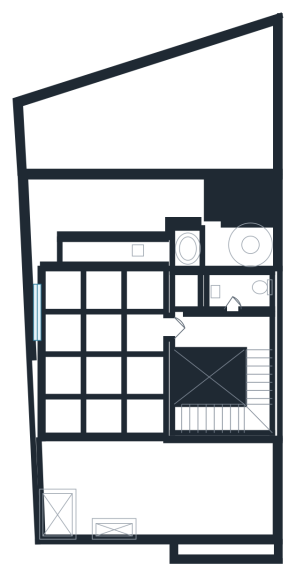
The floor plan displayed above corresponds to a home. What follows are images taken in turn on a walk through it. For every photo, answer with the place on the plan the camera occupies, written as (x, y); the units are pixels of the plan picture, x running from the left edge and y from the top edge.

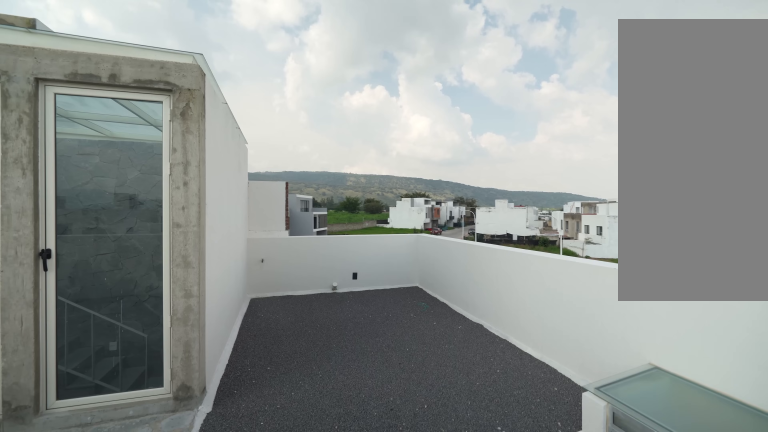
(47, 441)
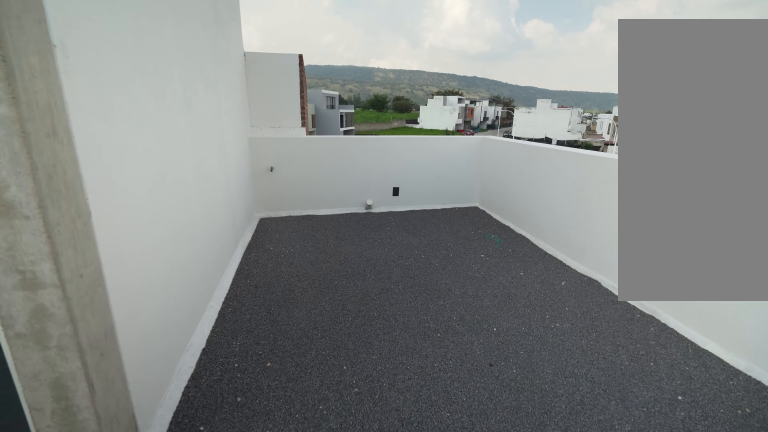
(91, 453)
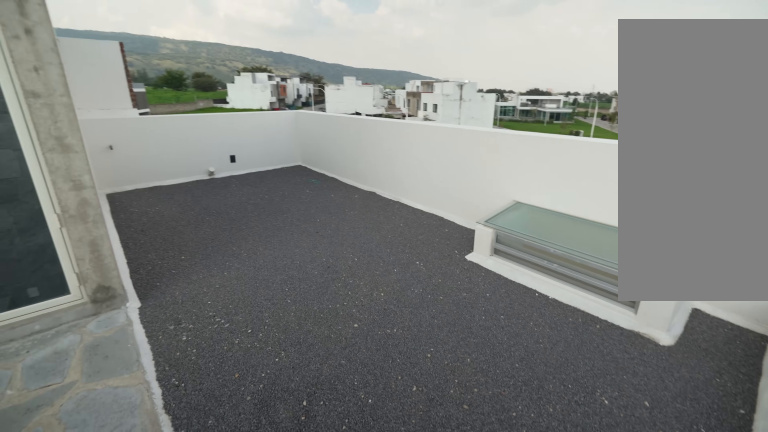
(66, 428)
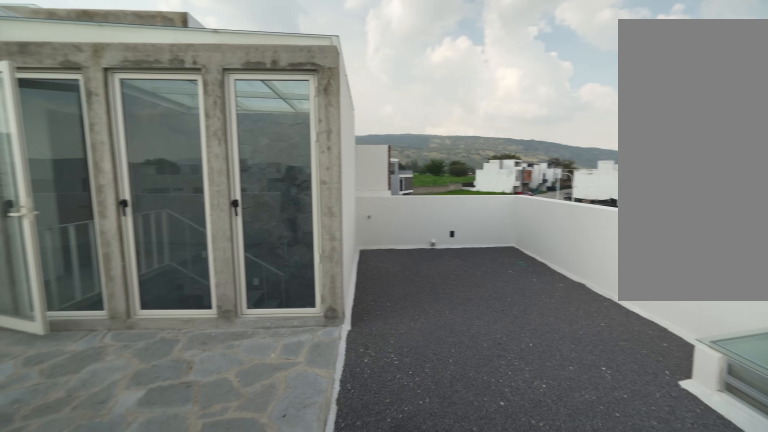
(66, 441)
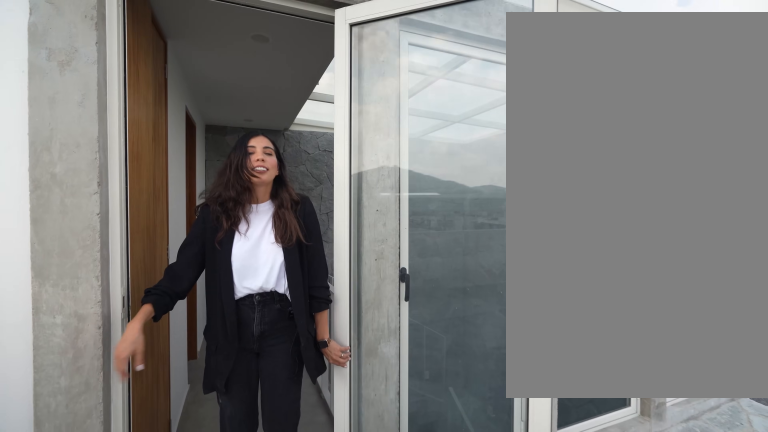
(138, 330)
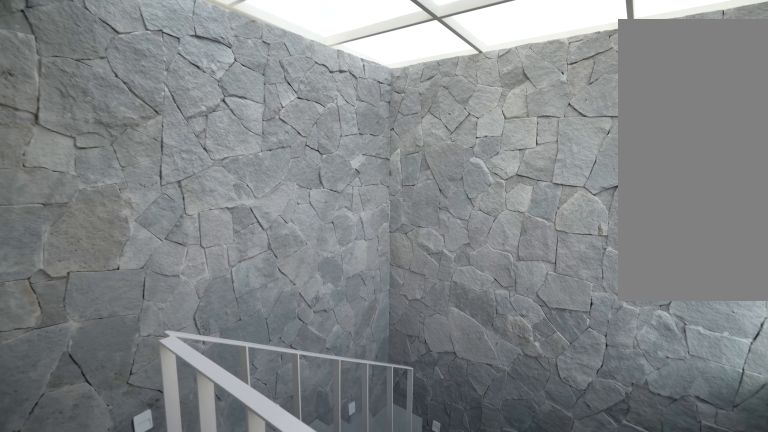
(192, 328)
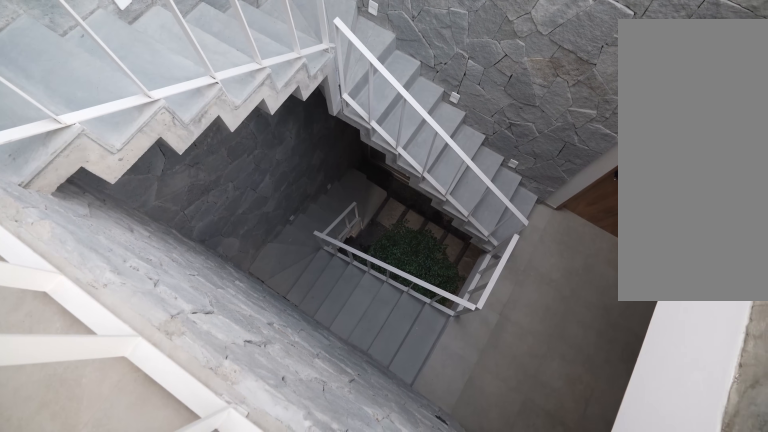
(203, 330)
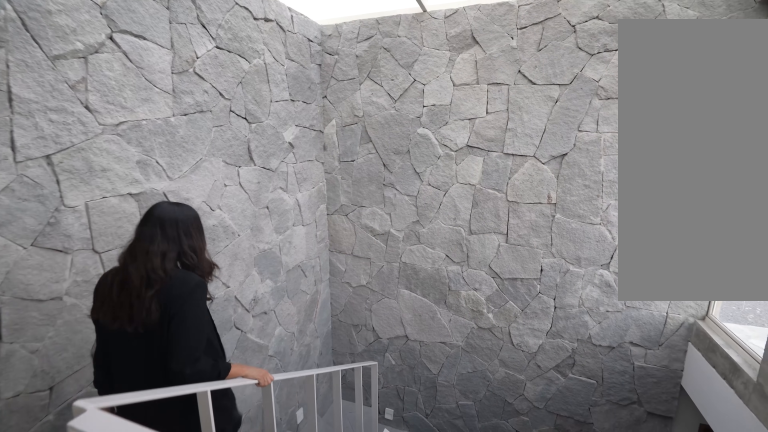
(216, 330)
